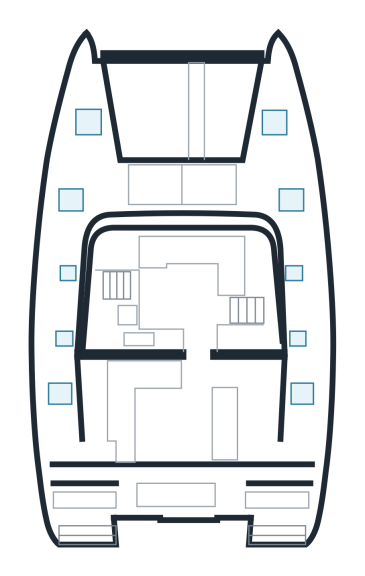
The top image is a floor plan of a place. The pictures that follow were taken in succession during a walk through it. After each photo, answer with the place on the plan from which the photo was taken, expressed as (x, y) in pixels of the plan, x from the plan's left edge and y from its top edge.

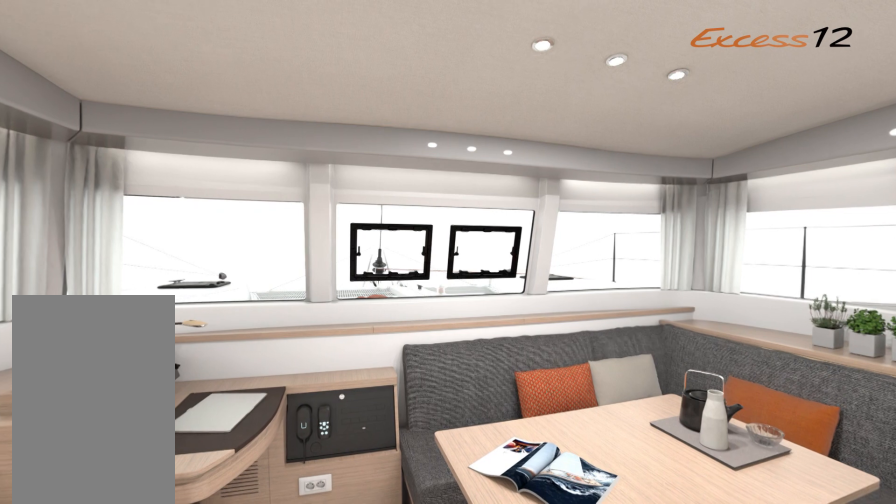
(165, 338)
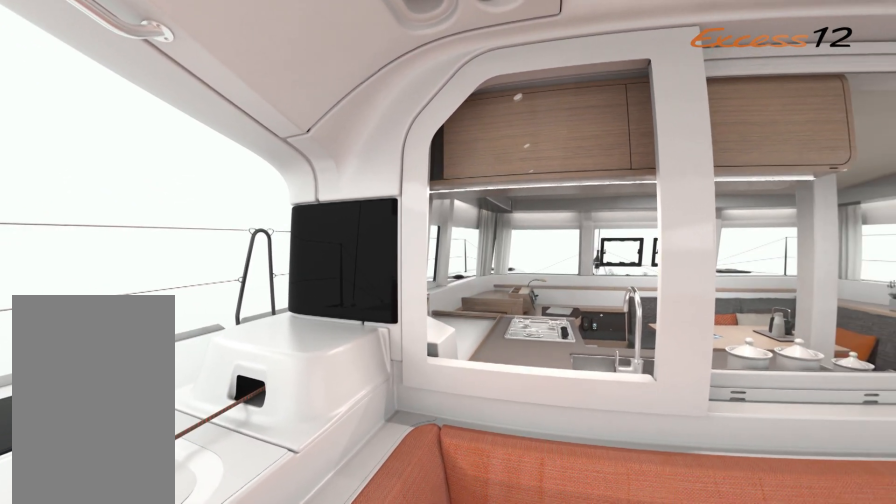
(145, 408)
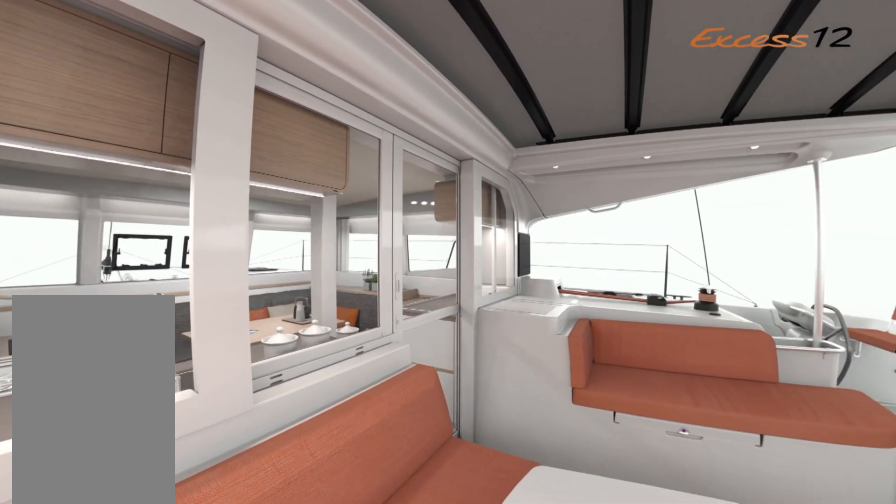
(146, 409)
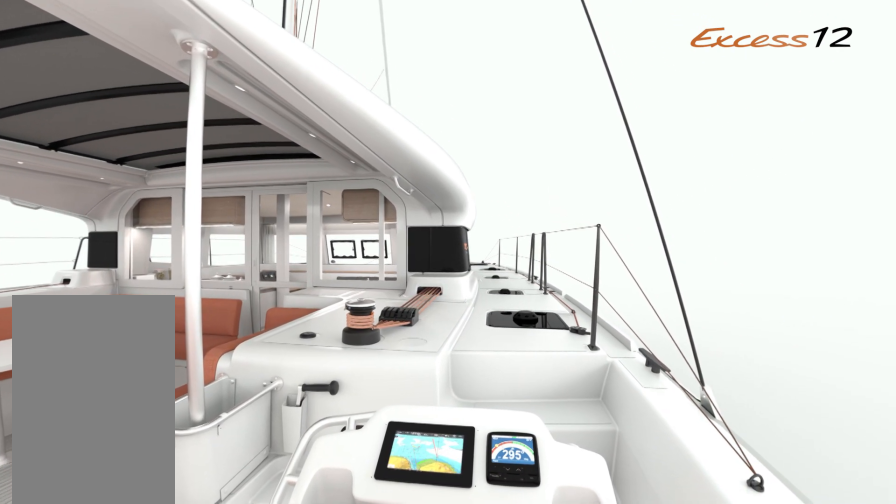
(285, 499)
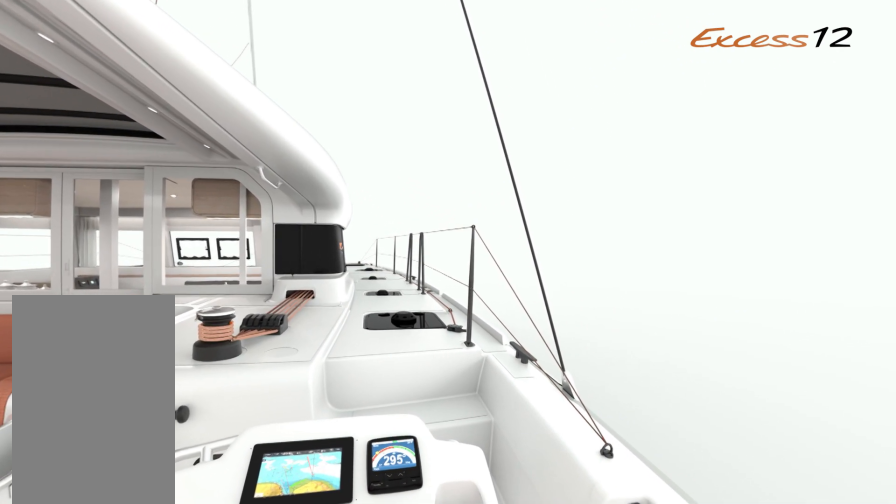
(285, 499)
